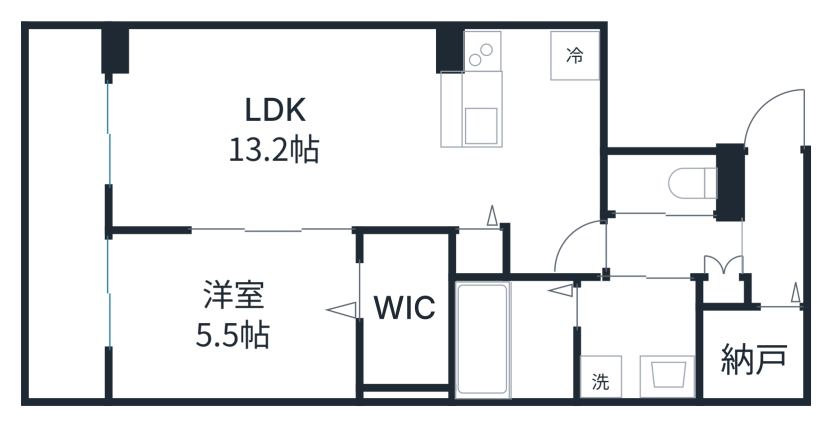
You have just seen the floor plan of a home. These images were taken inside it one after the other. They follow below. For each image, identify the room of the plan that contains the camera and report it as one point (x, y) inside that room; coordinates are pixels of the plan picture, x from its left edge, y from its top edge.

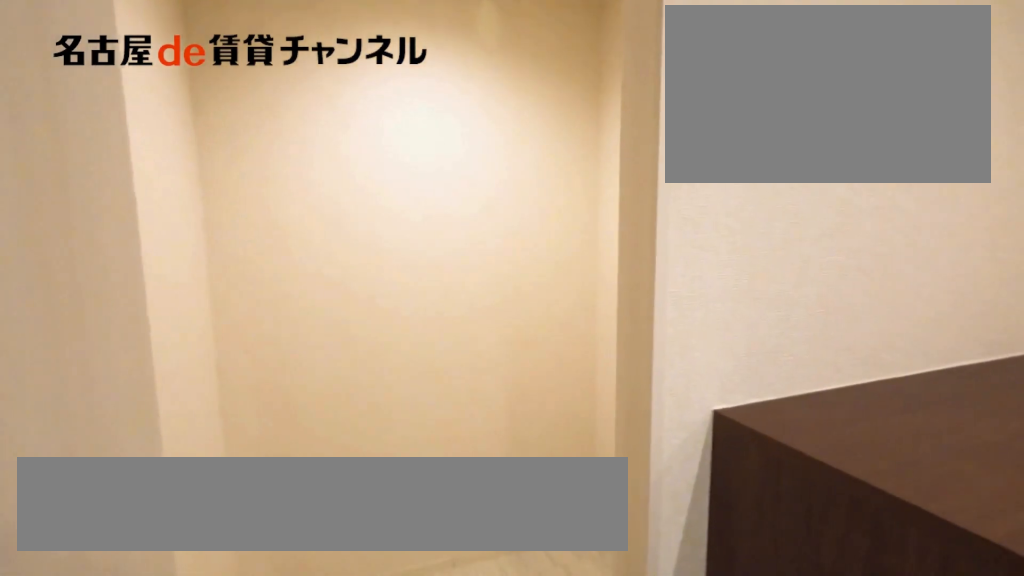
(750, 352)
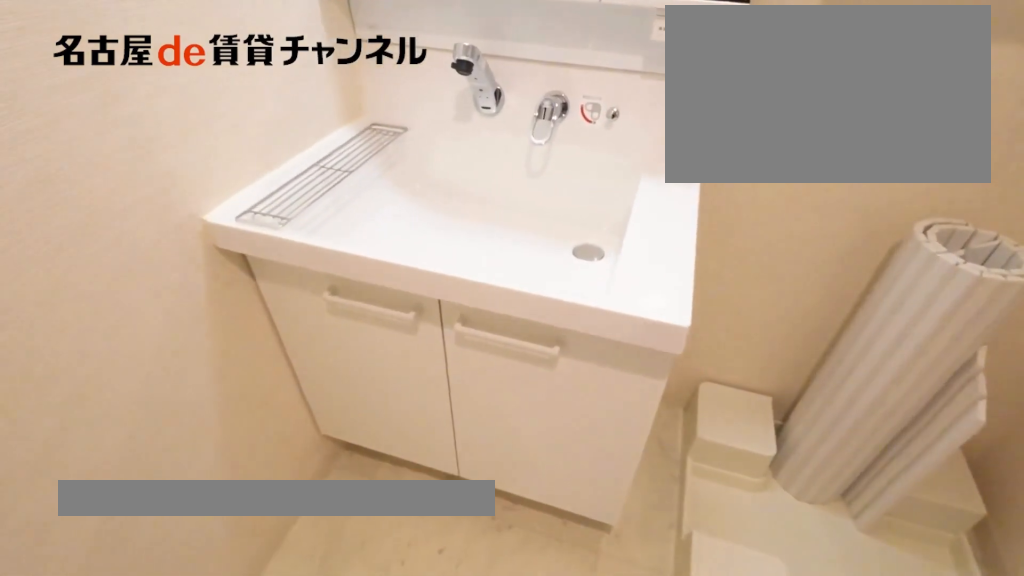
(636, 337)
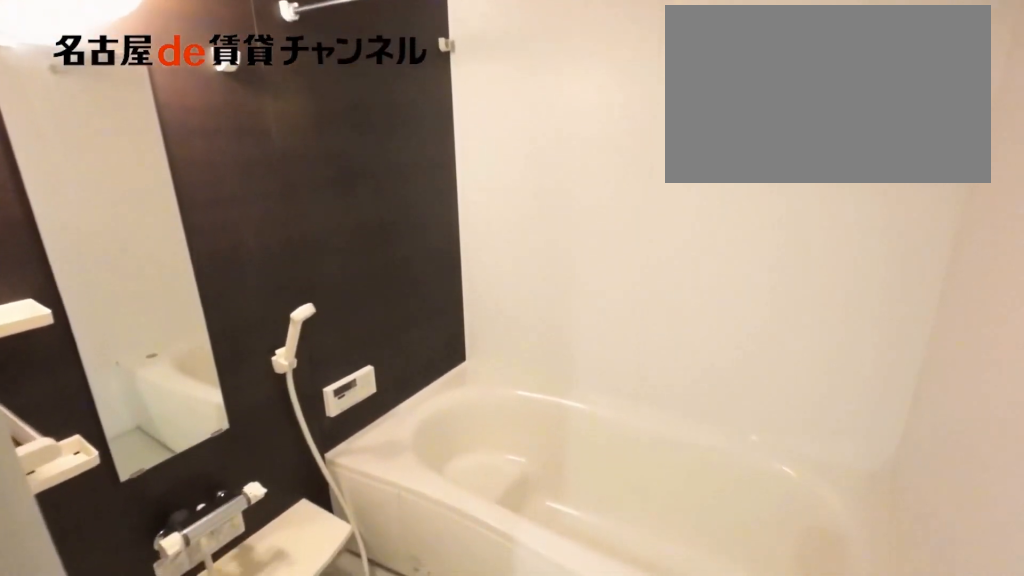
(512, 338)
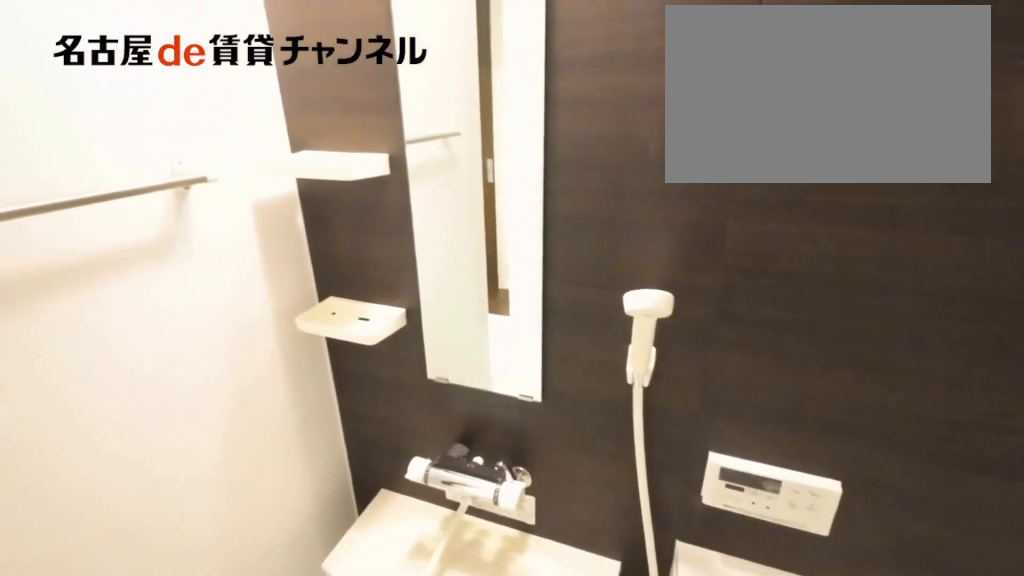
(512, 338)
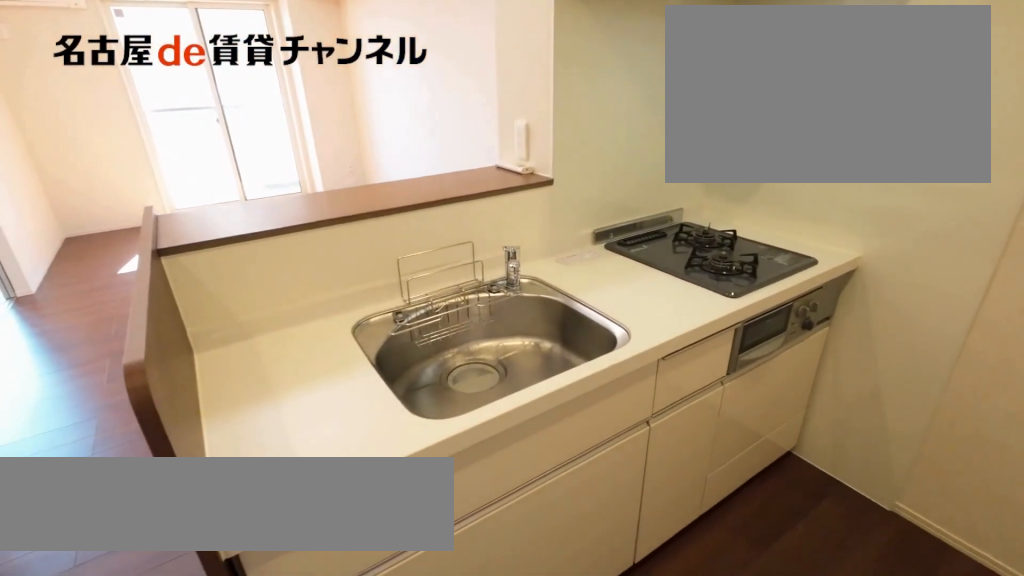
(475, 96)
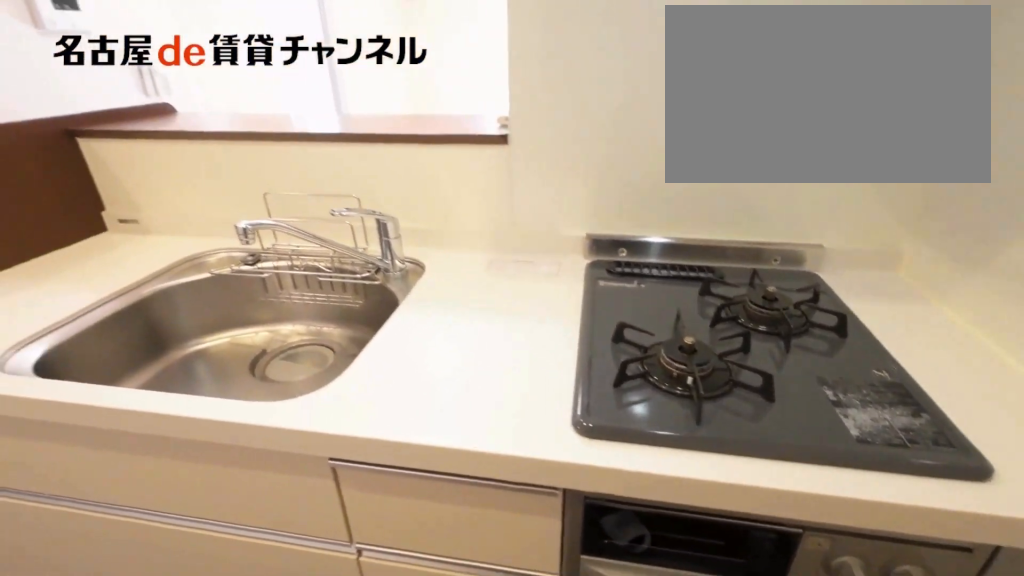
(475, 96)
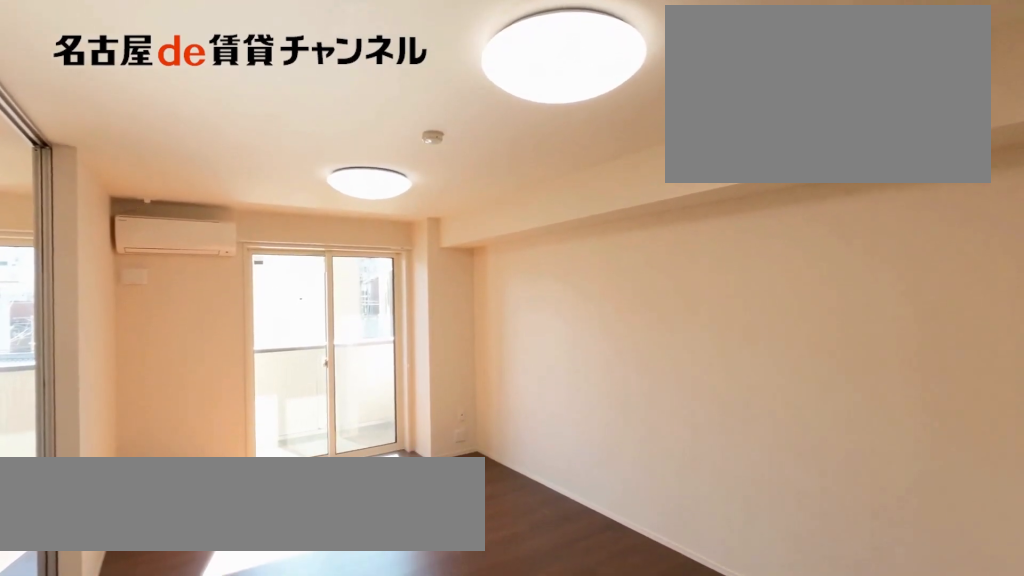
(321, 137)
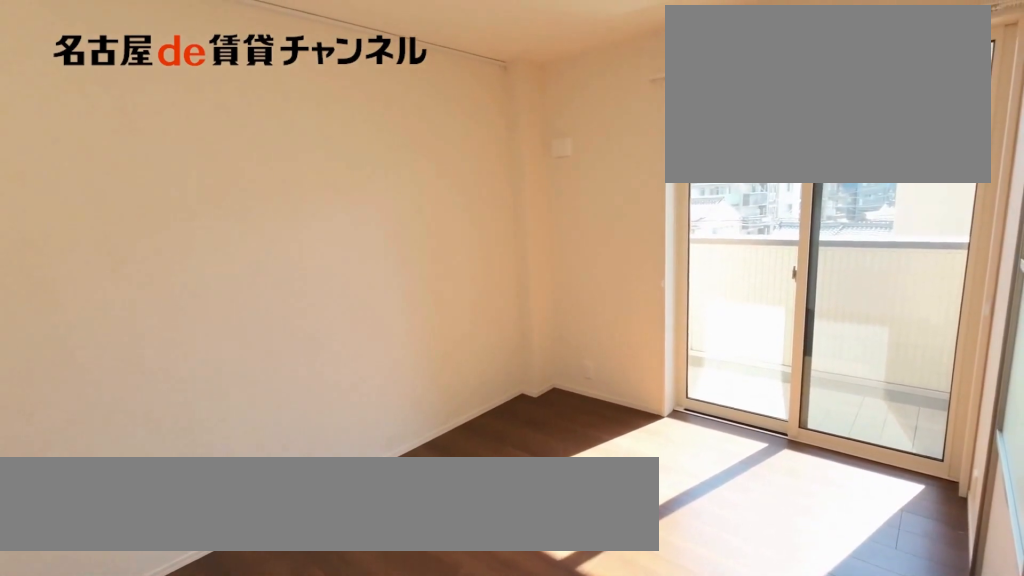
(229, 313)
